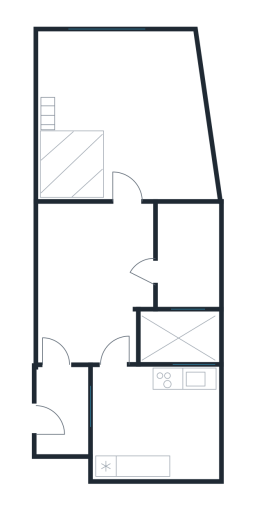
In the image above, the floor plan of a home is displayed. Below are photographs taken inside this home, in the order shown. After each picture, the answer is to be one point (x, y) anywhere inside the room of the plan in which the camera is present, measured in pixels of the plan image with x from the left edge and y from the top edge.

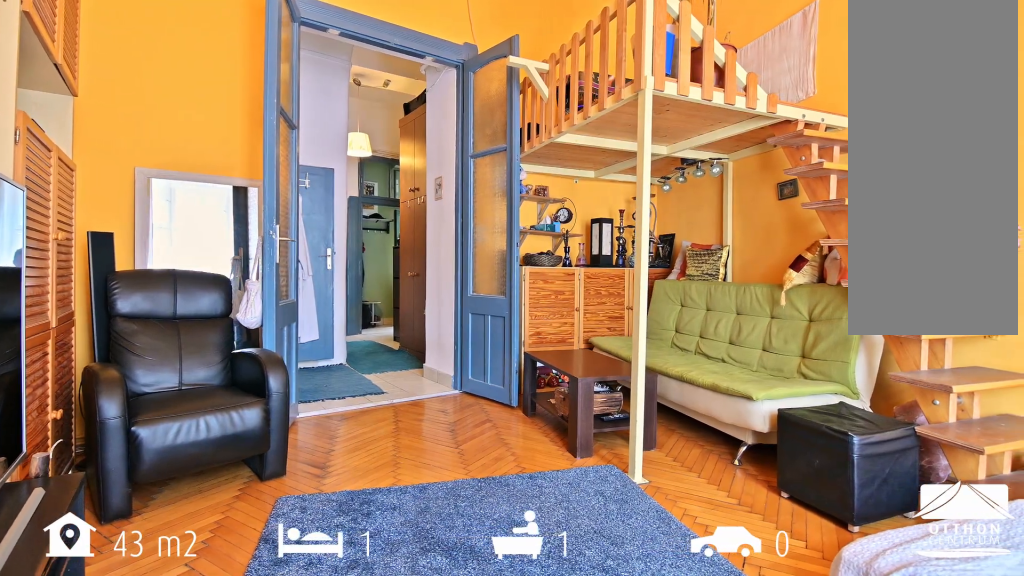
(129, 115)
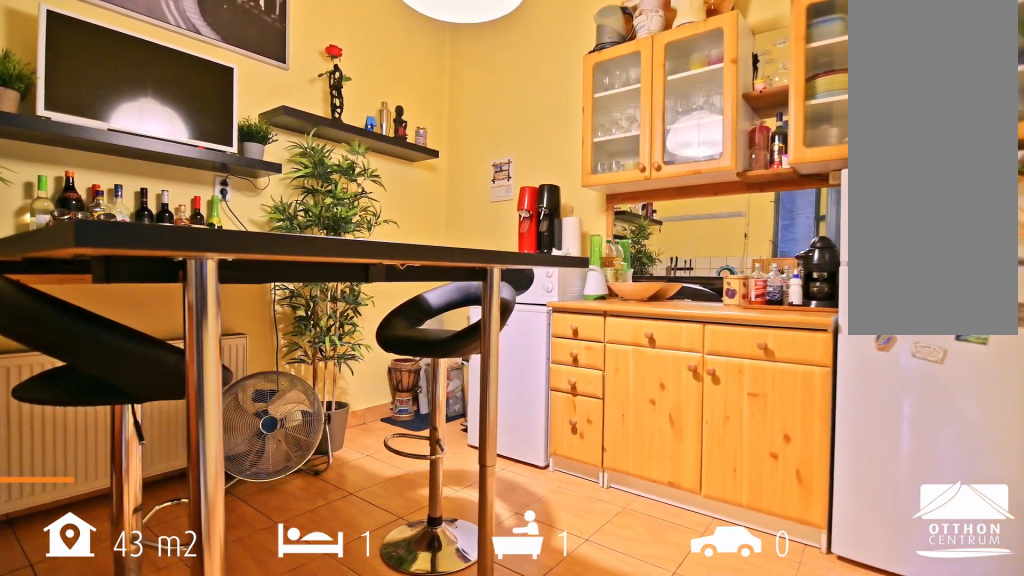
(152, 423)
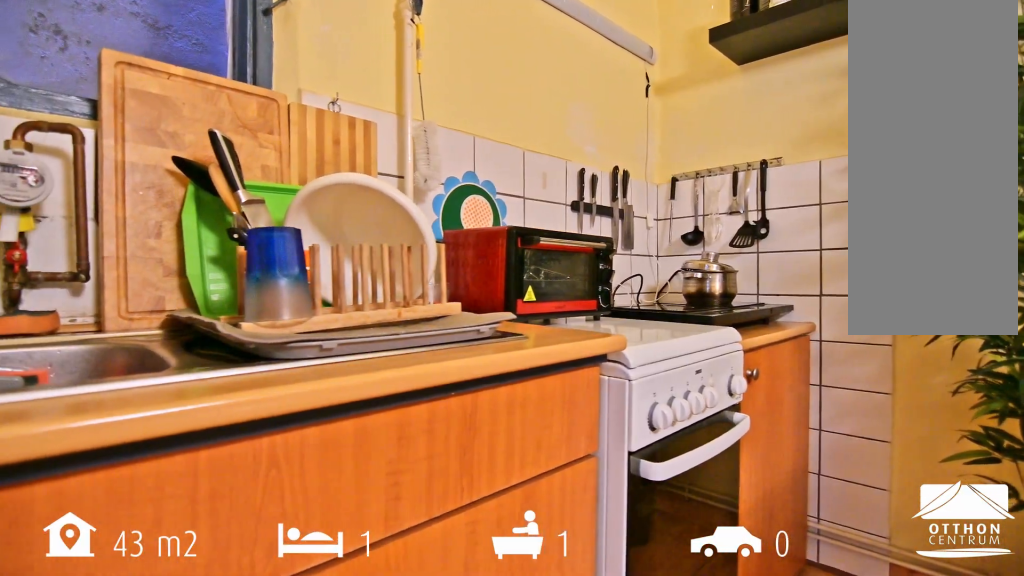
(152, 423)
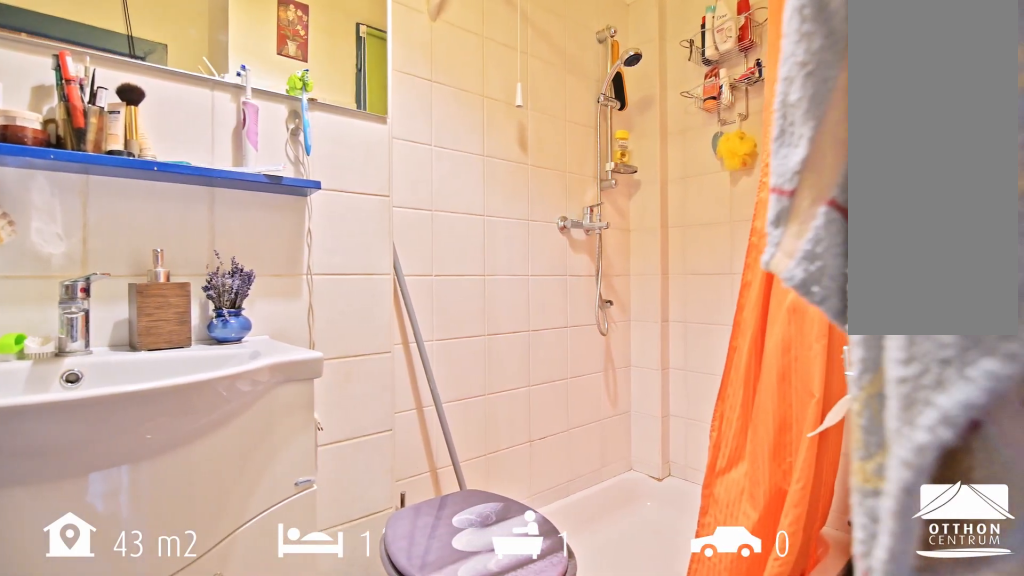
(185, 258)
